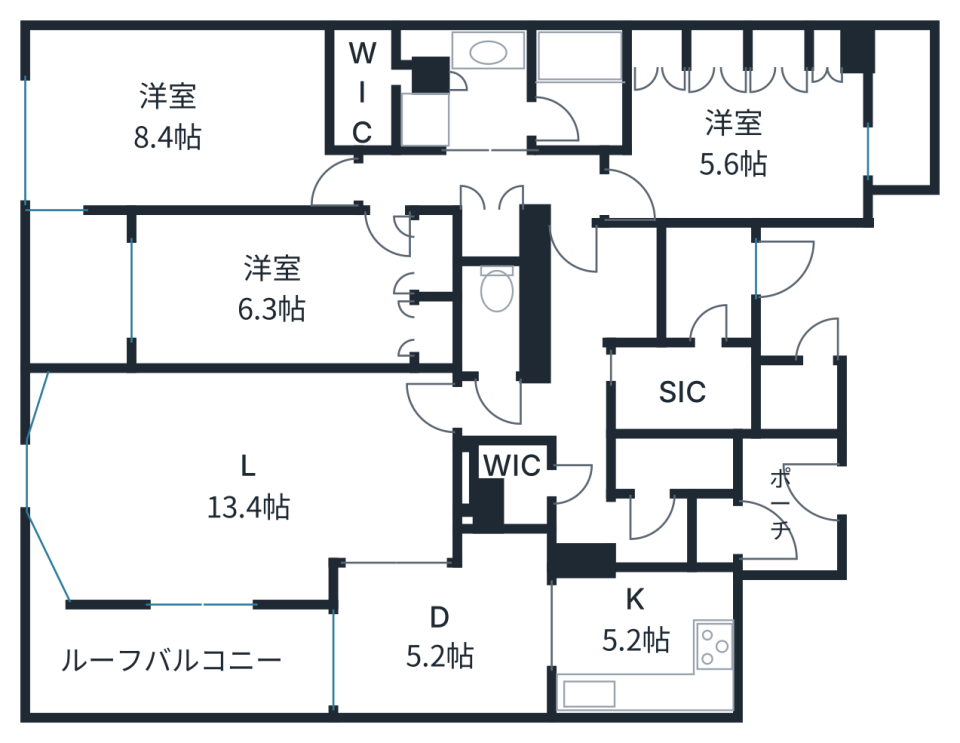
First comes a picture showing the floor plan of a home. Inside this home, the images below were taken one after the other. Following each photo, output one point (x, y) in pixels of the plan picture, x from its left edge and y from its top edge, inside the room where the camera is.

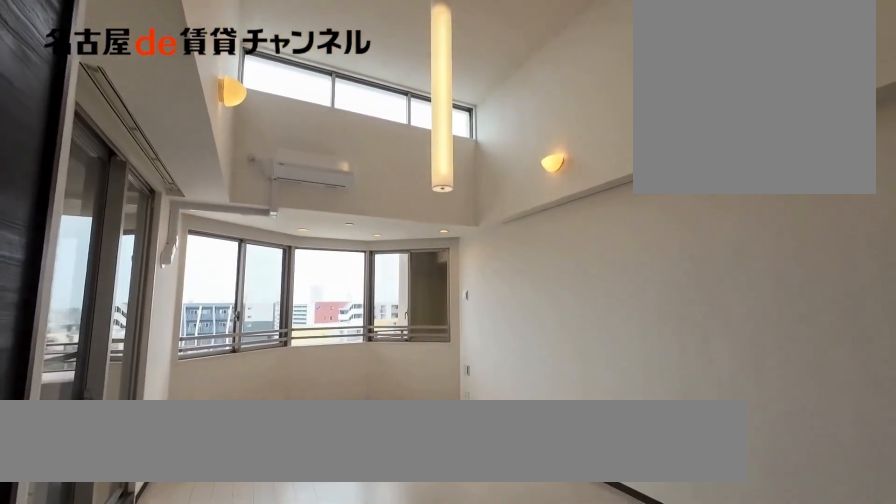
(240, 481)
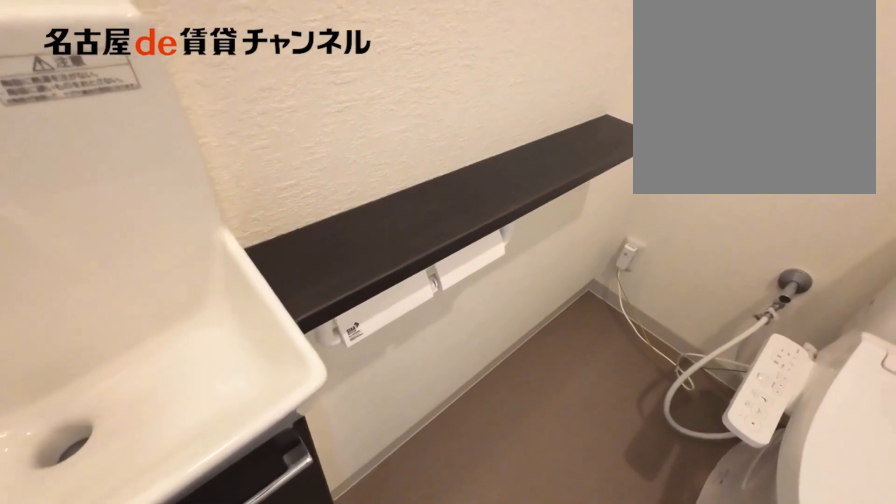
(490, 320)
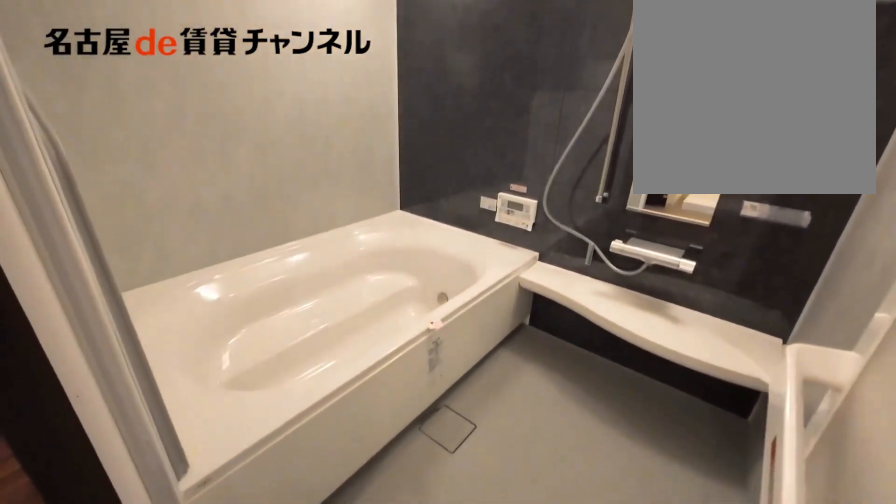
(579, 89)
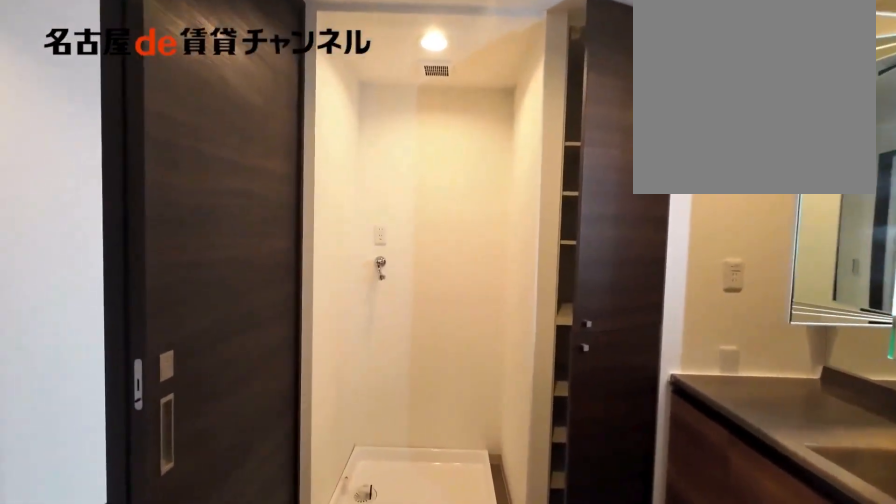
(474, 96)
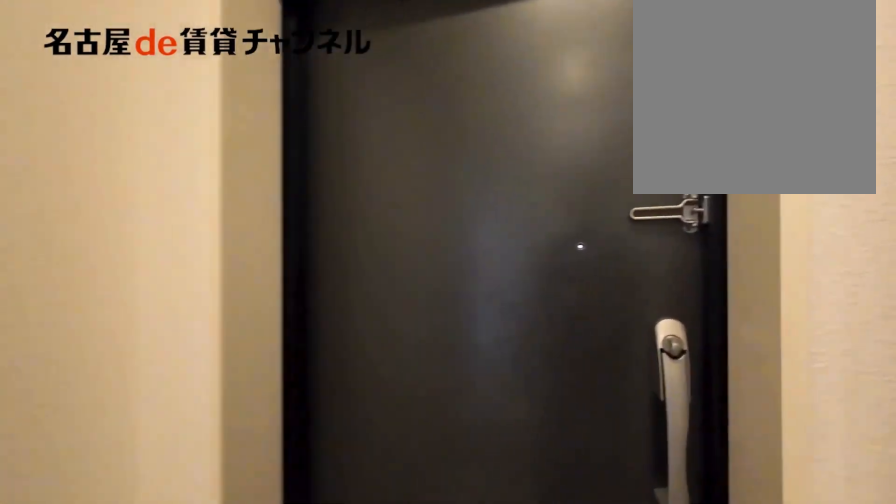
(649, 282)
